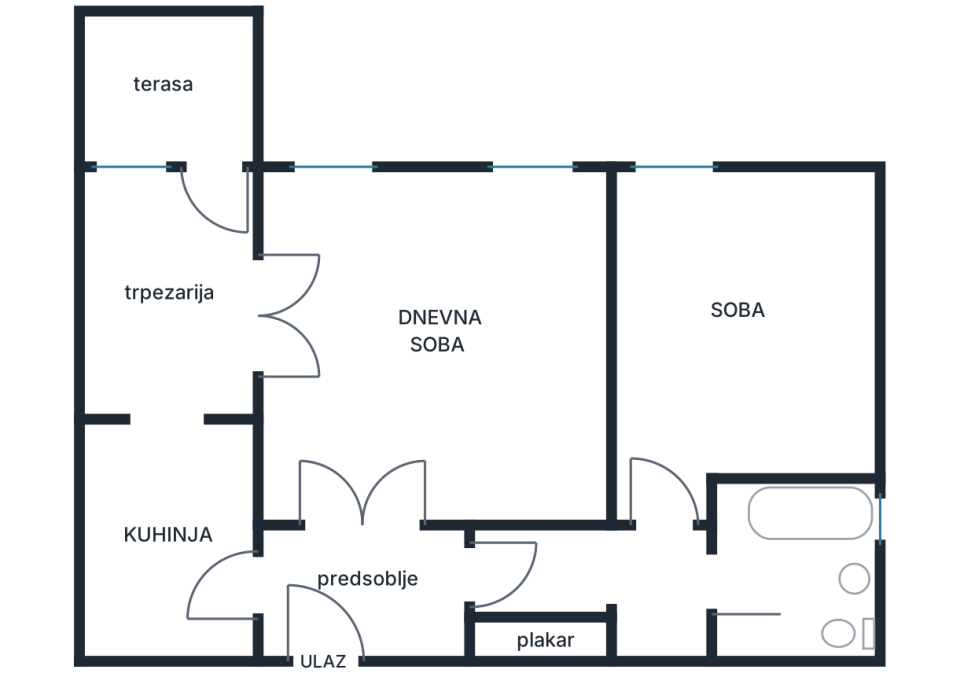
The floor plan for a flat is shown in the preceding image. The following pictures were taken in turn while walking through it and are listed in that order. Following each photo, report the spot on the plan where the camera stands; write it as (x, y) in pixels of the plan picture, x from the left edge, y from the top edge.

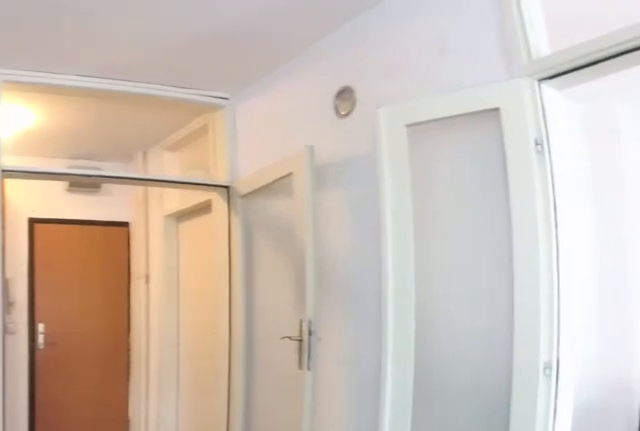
(386, 306)
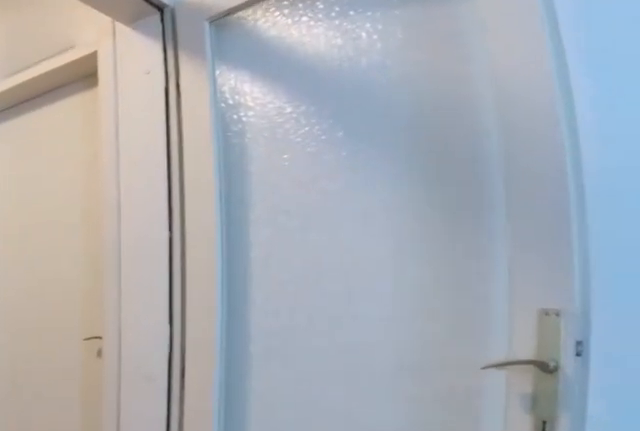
(384, 443)
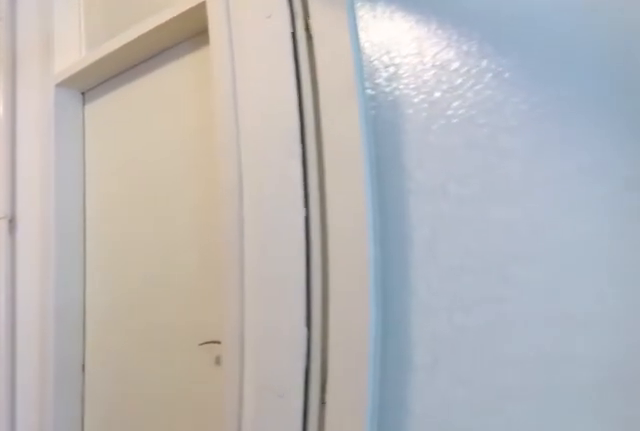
(385, 460)
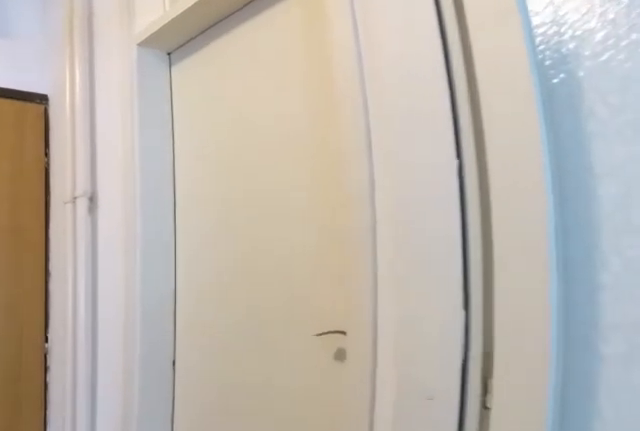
(385, 475)
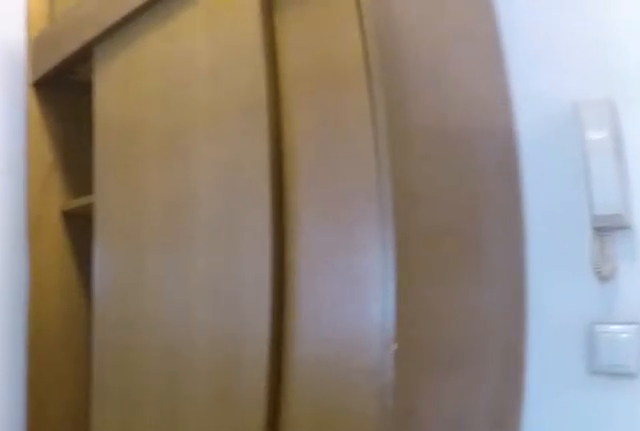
(359, 562)
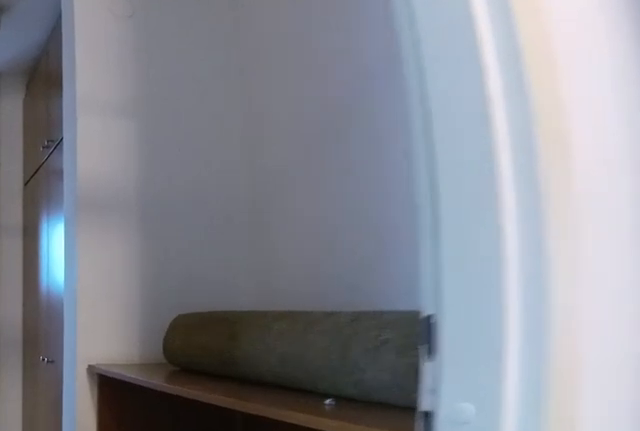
(429, 584)
